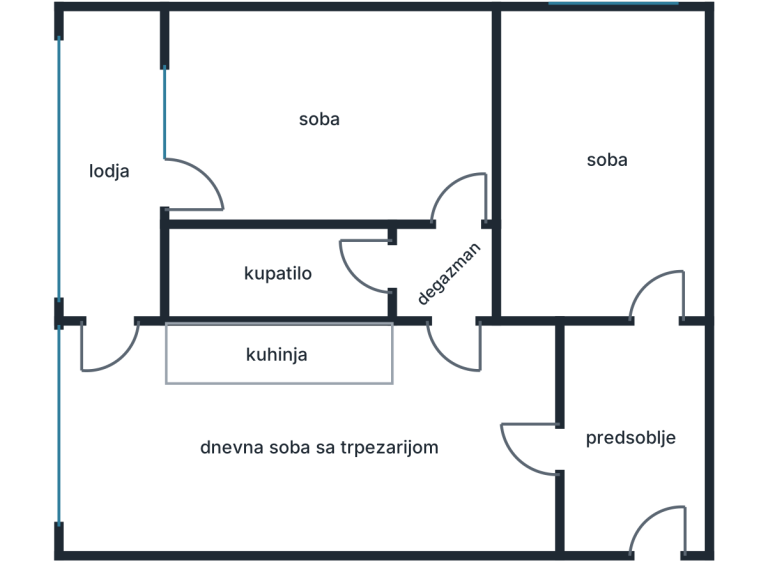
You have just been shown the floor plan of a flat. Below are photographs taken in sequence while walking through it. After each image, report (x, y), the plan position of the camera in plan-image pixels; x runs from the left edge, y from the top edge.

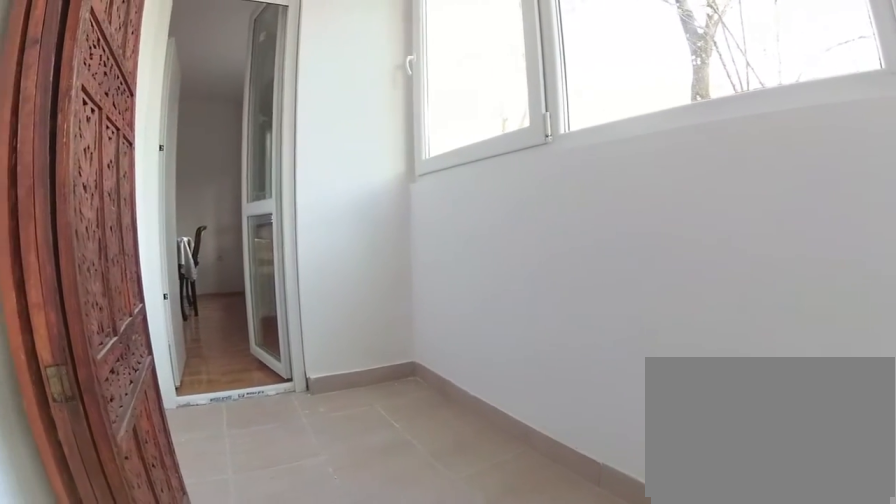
(144, 170)
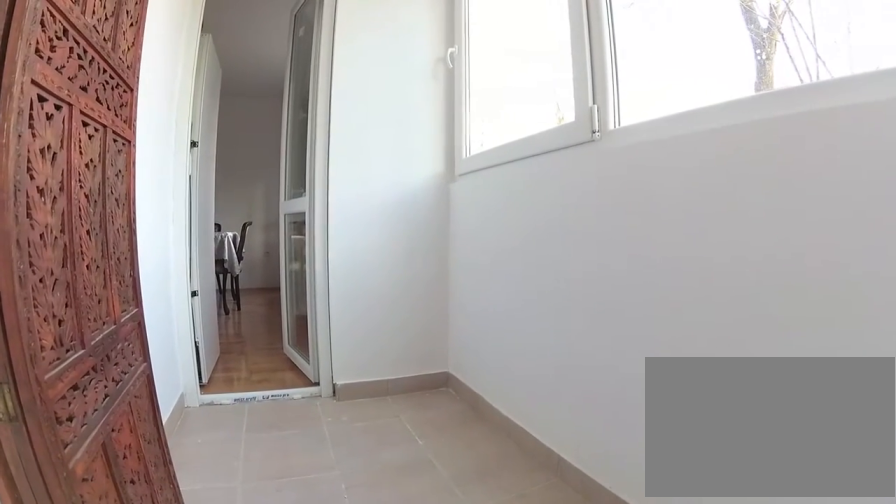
(131, 174)
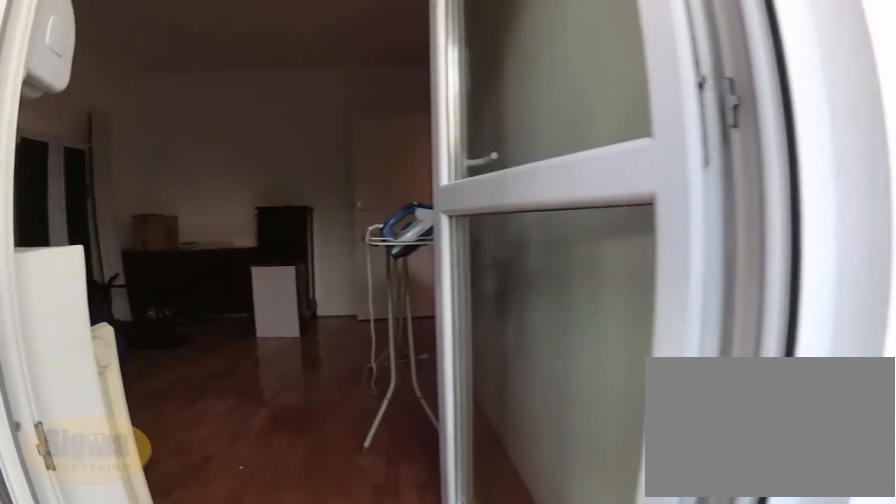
(115, 185)
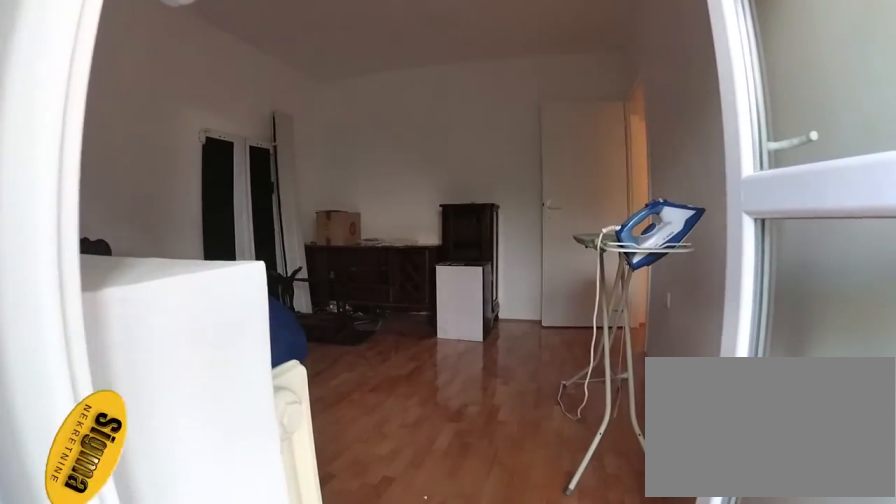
(129, 188)
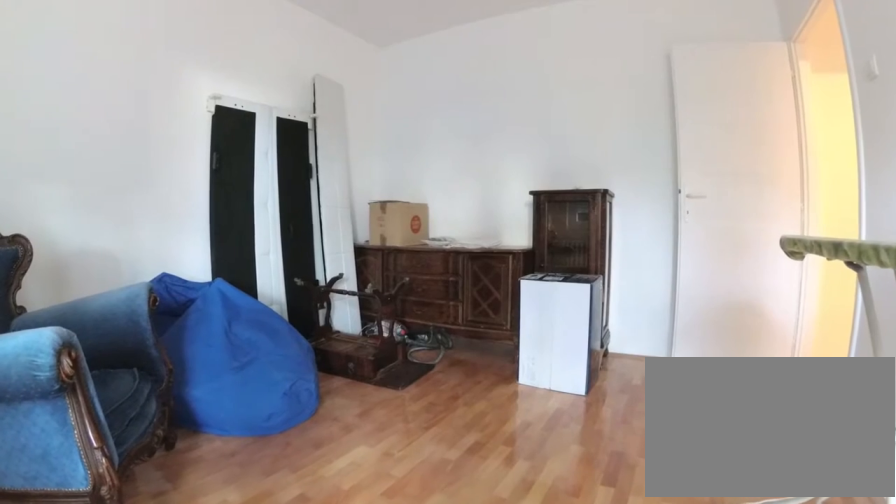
(205, 189)
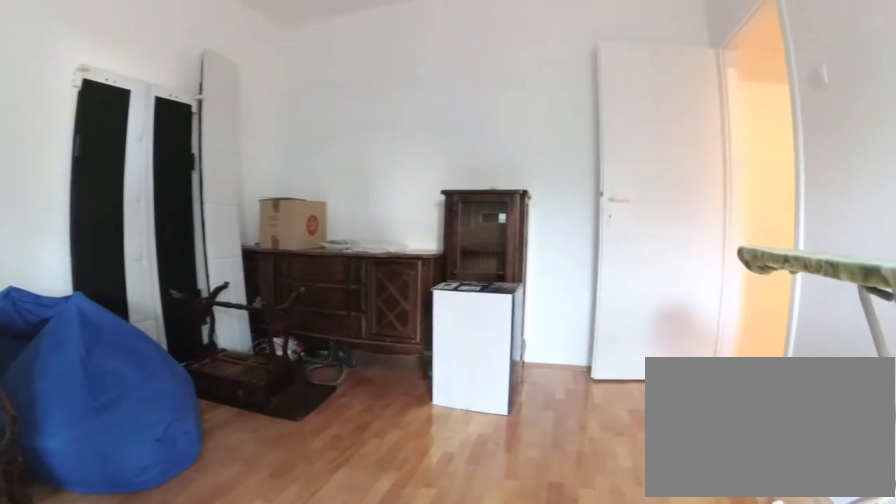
(241, 189)
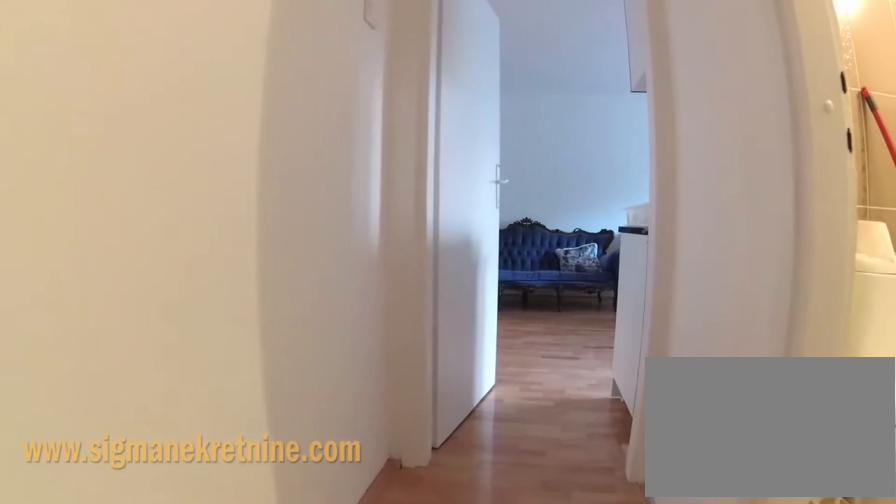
(456, 211)
